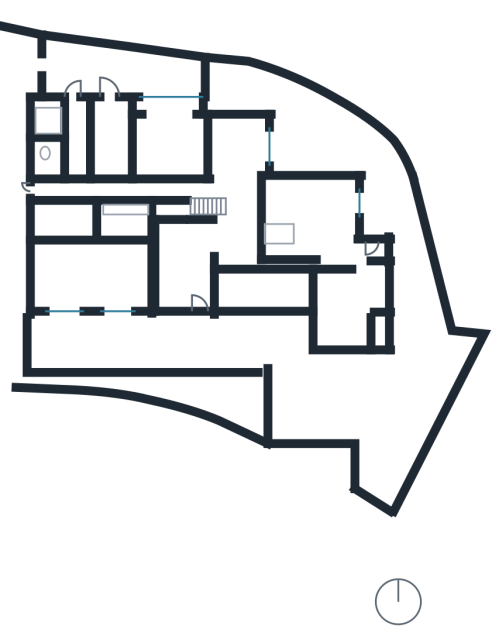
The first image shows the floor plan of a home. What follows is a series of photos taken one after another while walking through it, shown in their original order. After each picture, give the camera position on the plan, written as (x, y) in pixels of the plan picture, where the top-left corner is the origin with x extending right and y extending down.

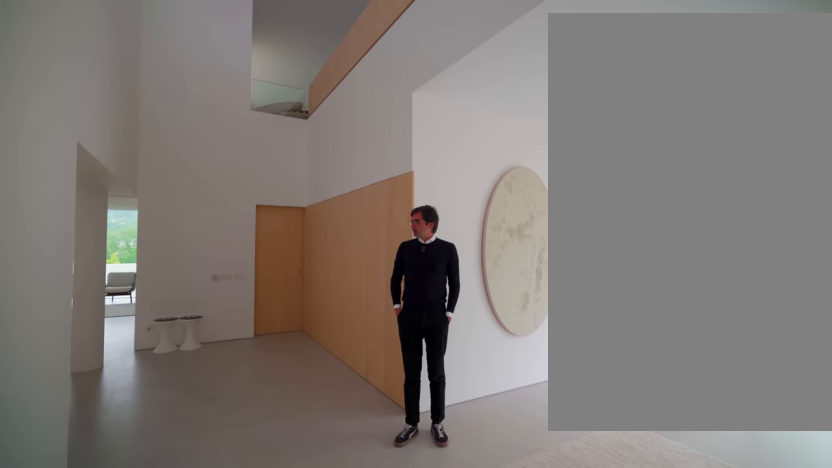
(168, 253)
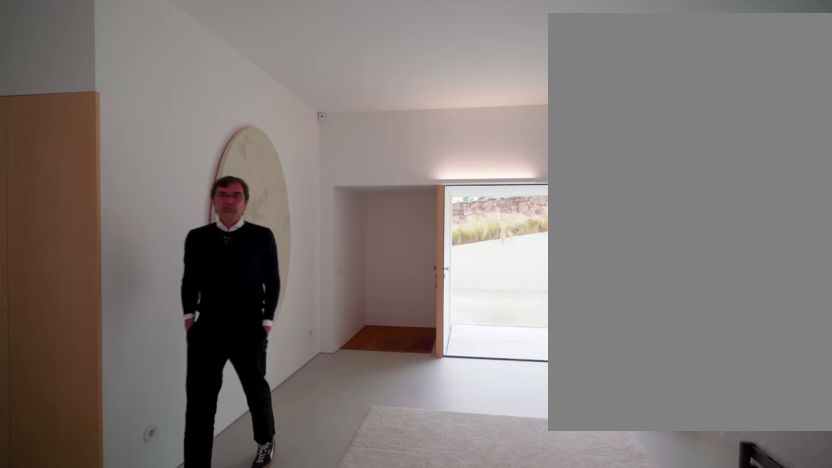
(174, 234)
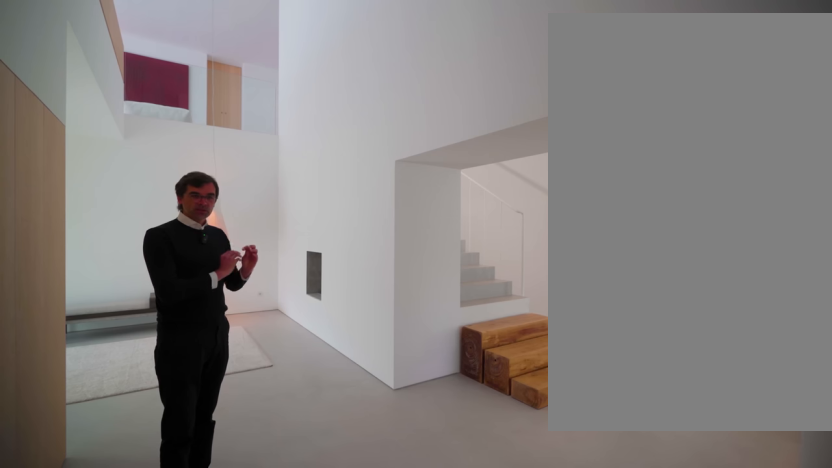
(249, 237)
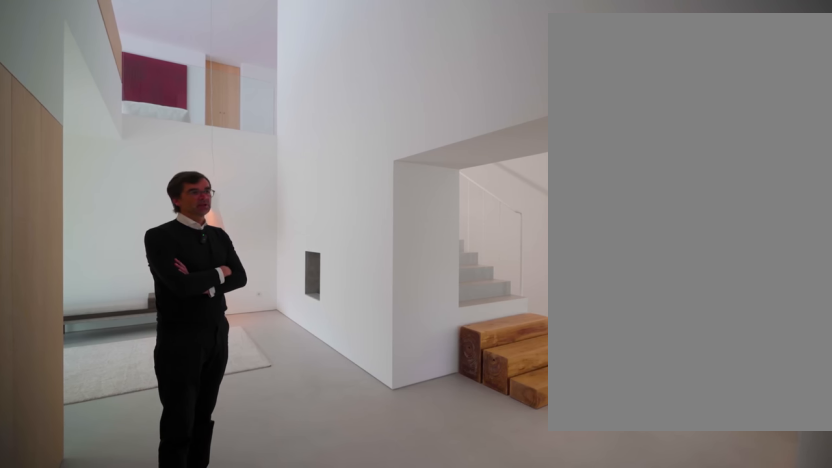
(249, 237)
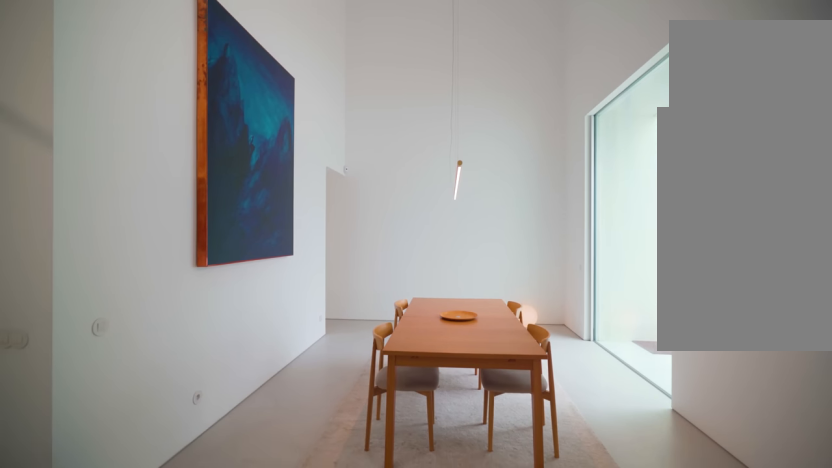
(248, 204)
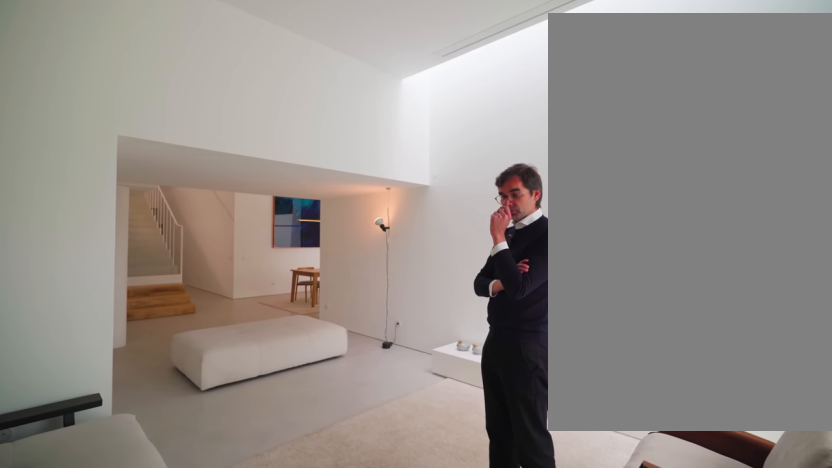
(333, 256)
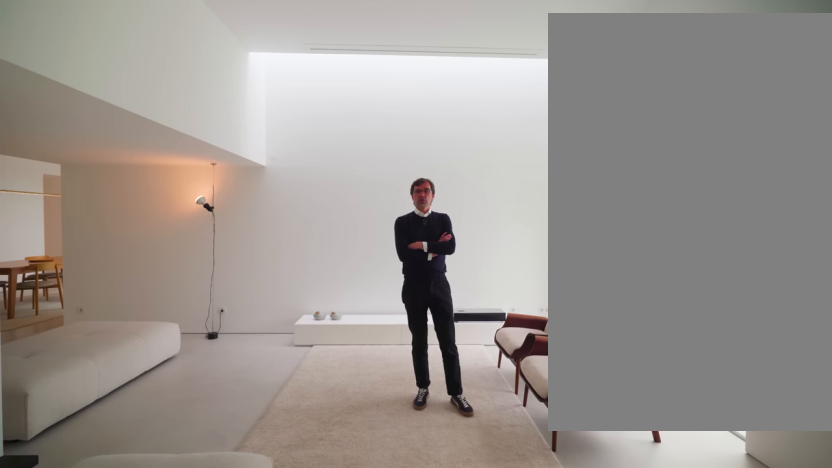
(329, 227)
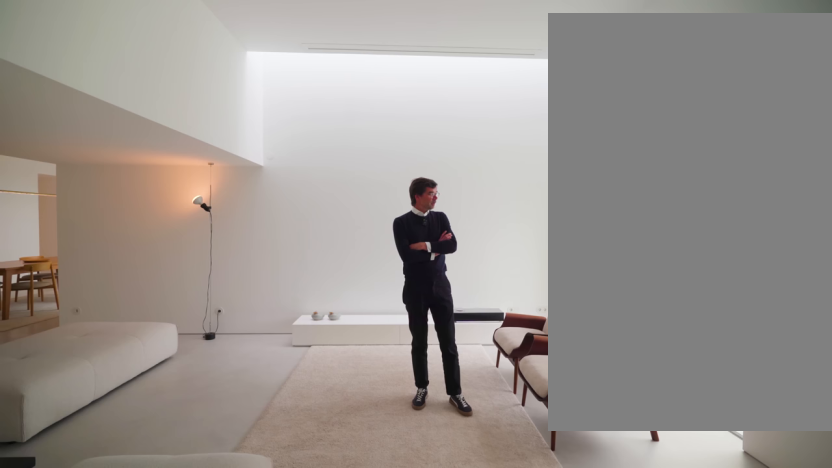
(329, 227)
